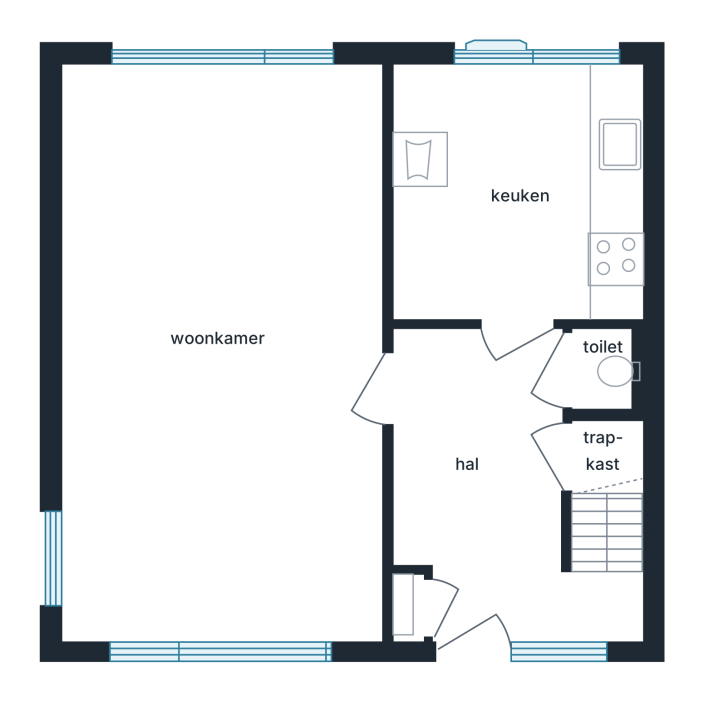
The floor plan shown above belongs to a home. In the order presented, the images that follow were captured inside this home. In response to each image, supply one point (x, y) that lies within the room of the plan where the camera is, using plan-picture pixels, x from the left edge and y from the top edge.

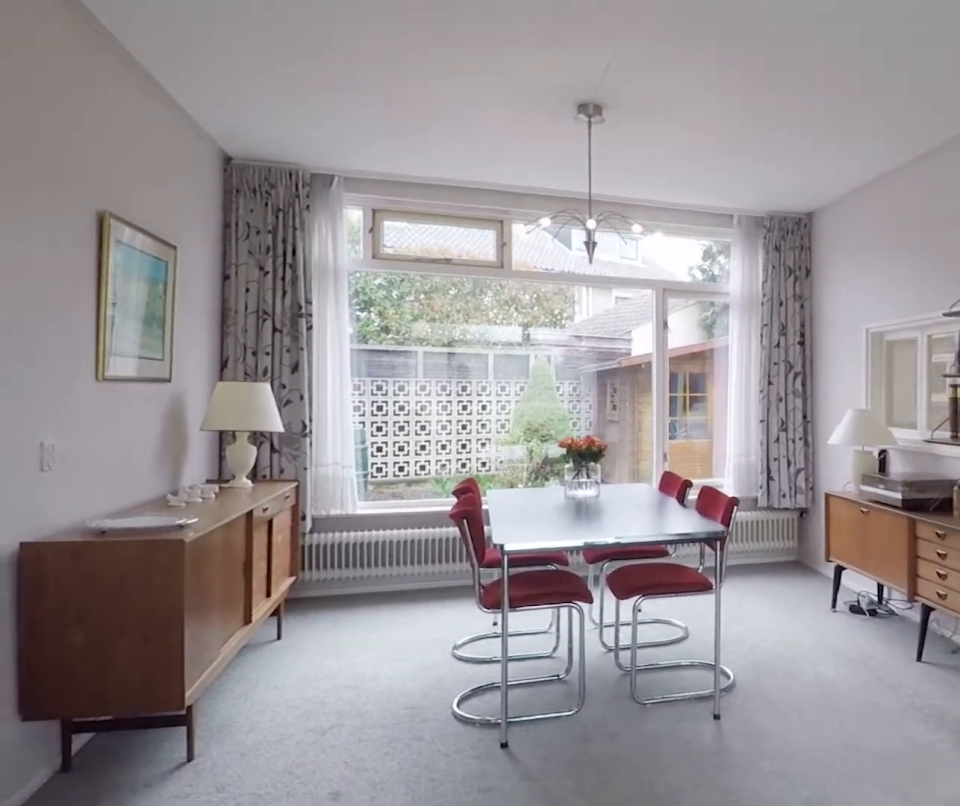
(152, 302)
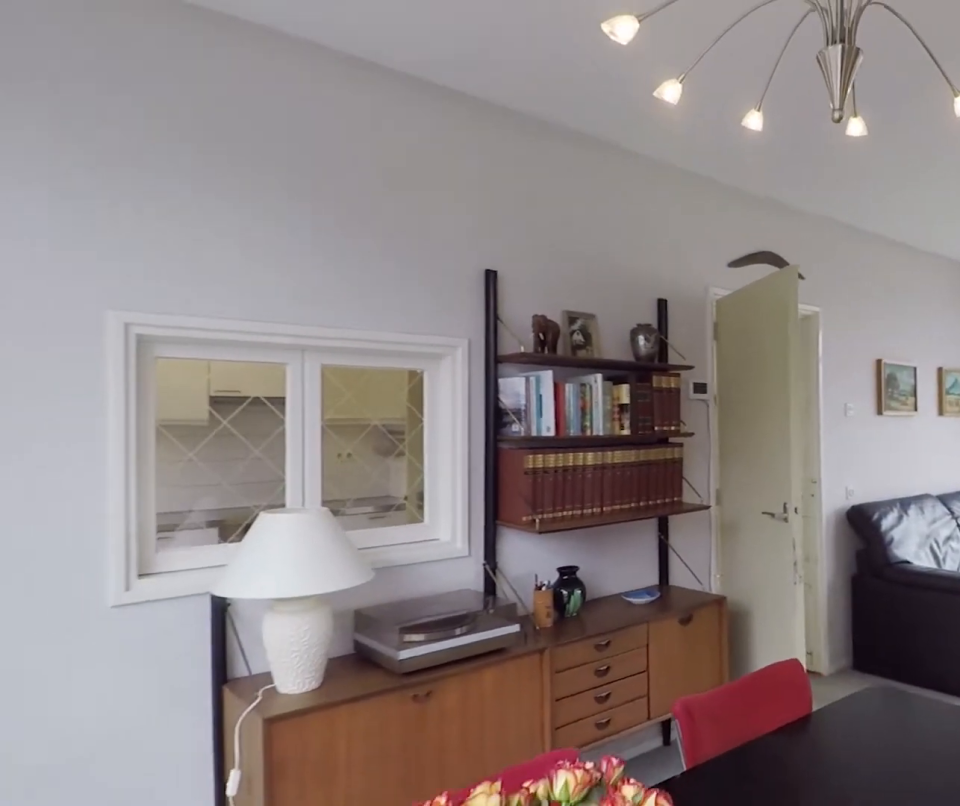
(152, 302)
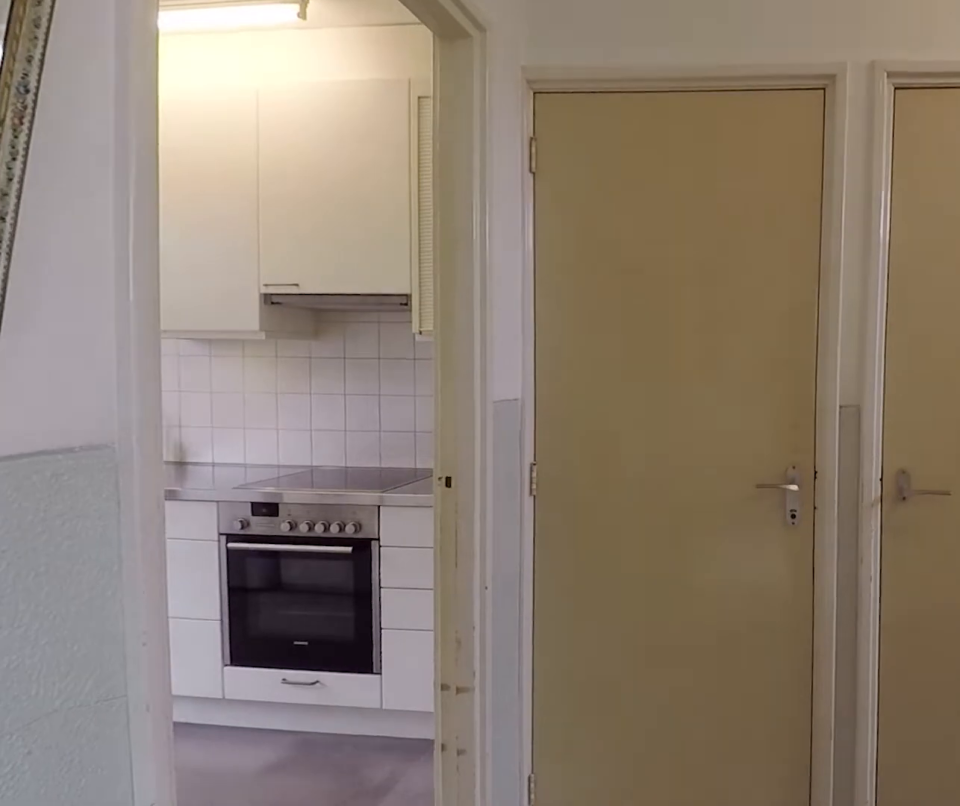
(494, 492)
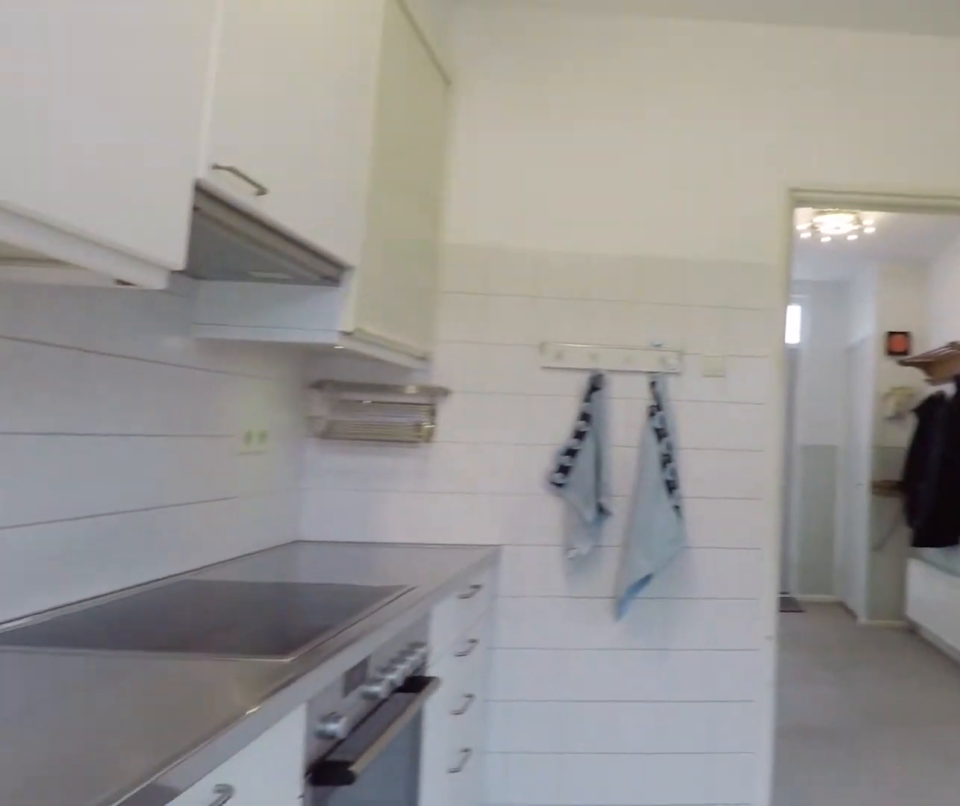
(520, 189)
